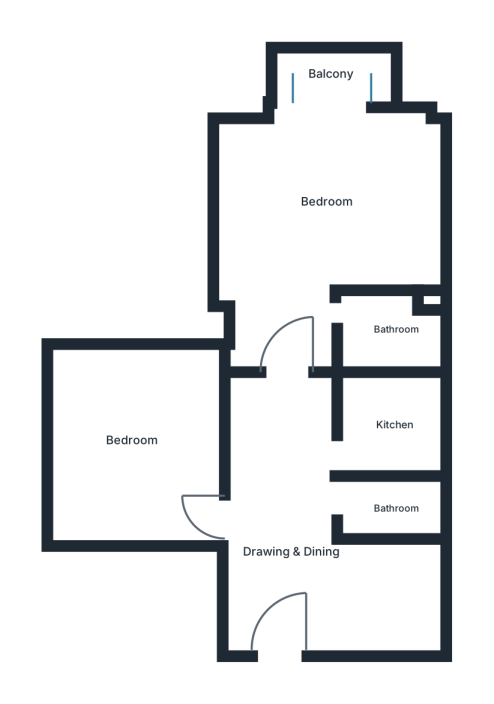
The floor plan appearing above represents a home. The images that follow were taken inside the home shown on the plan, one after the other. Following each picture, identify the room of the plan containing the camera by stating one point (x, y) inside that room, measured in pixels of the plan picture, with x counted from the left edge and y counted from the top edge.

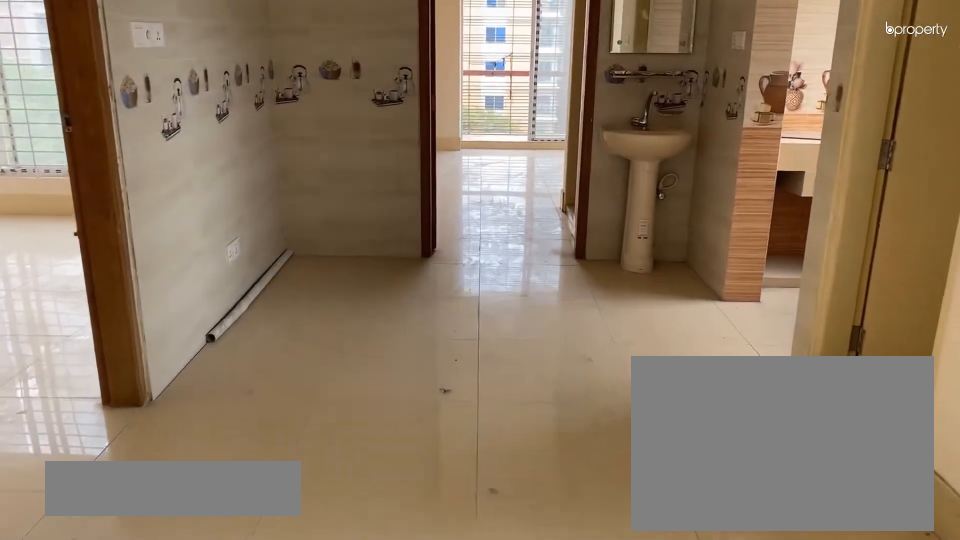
(280, 549)
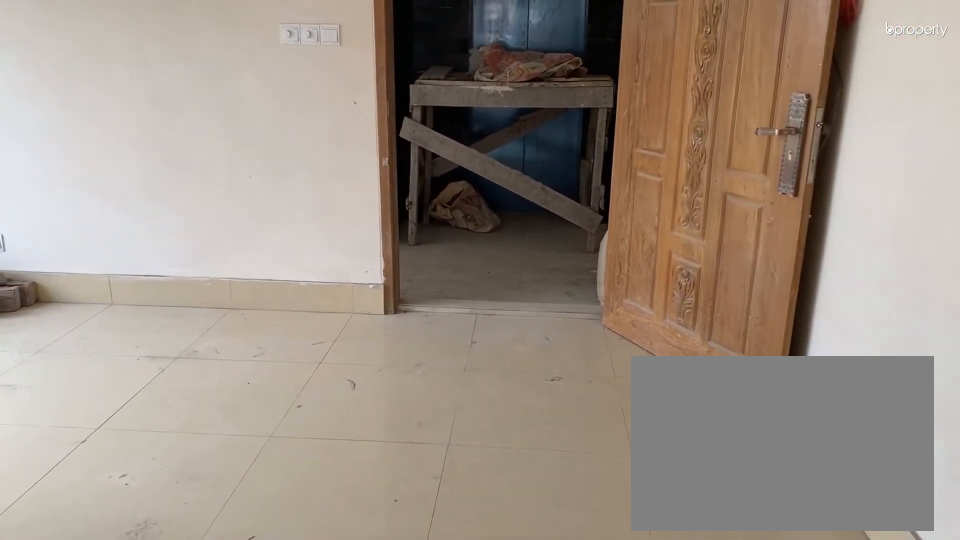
(280, 549)
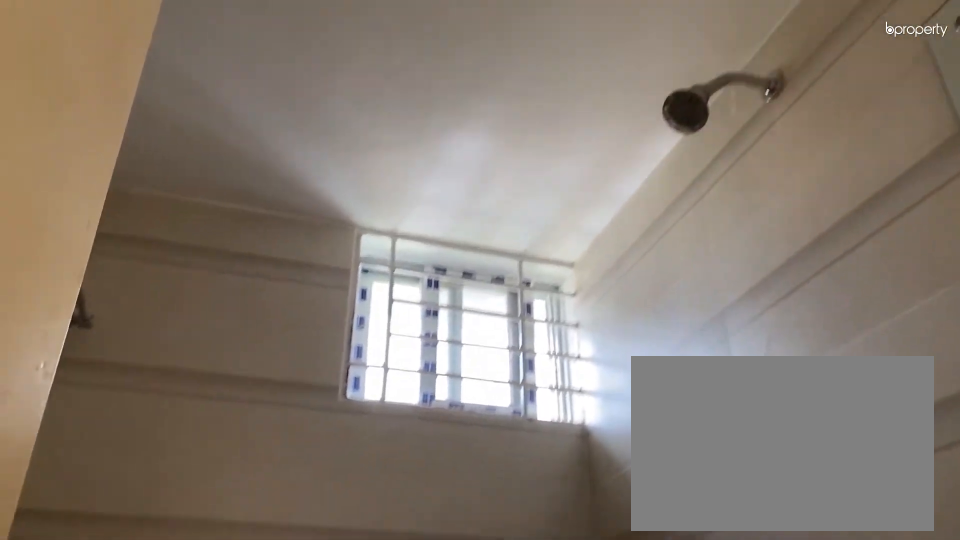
(397, 509)
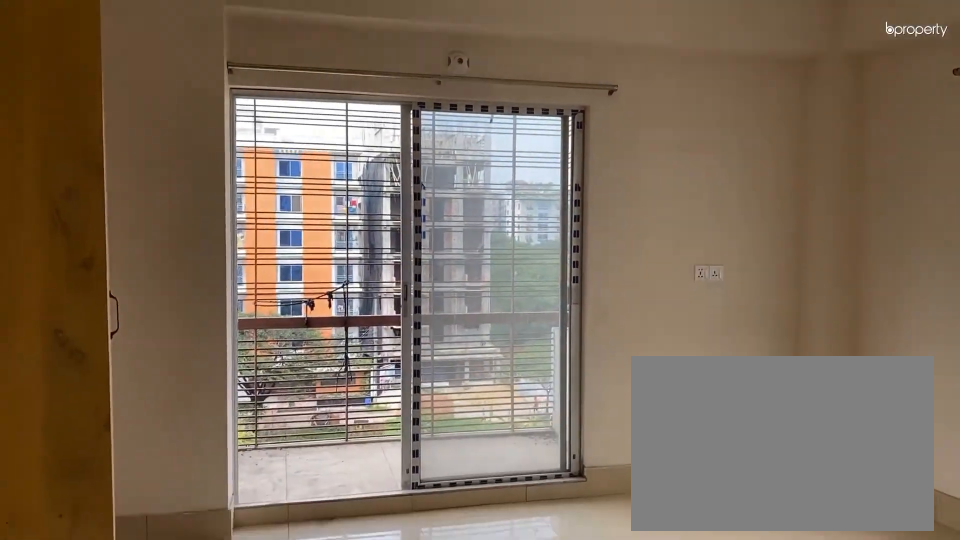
(327, 195)
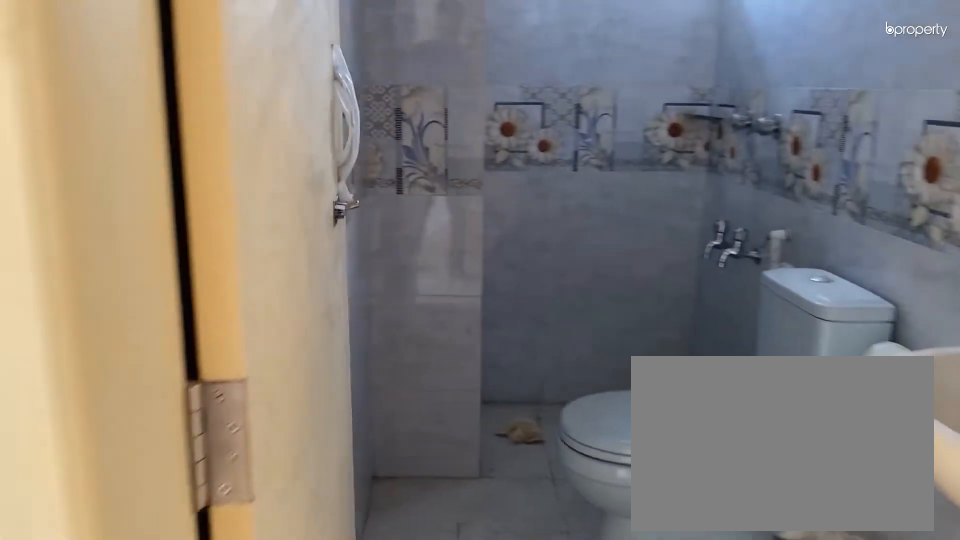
(395, 329)
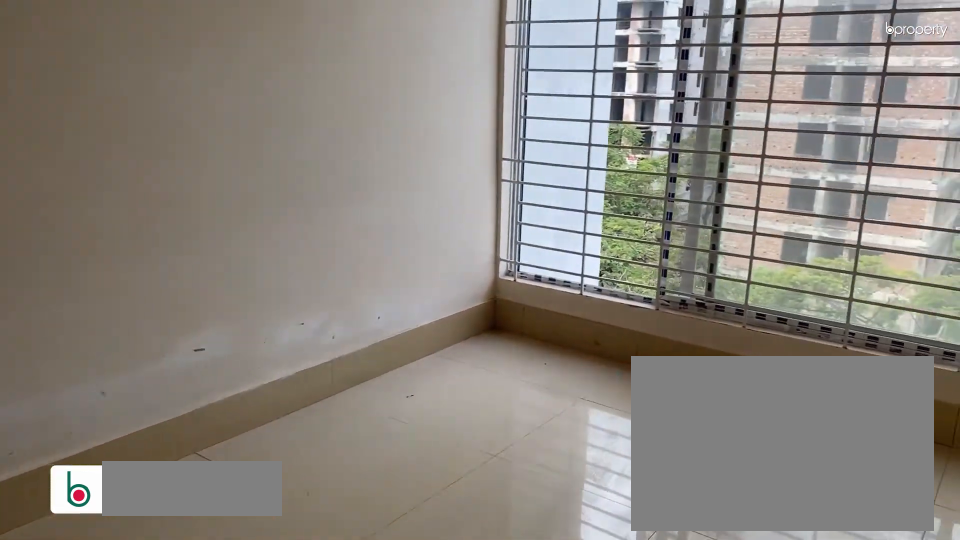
(133, 439)
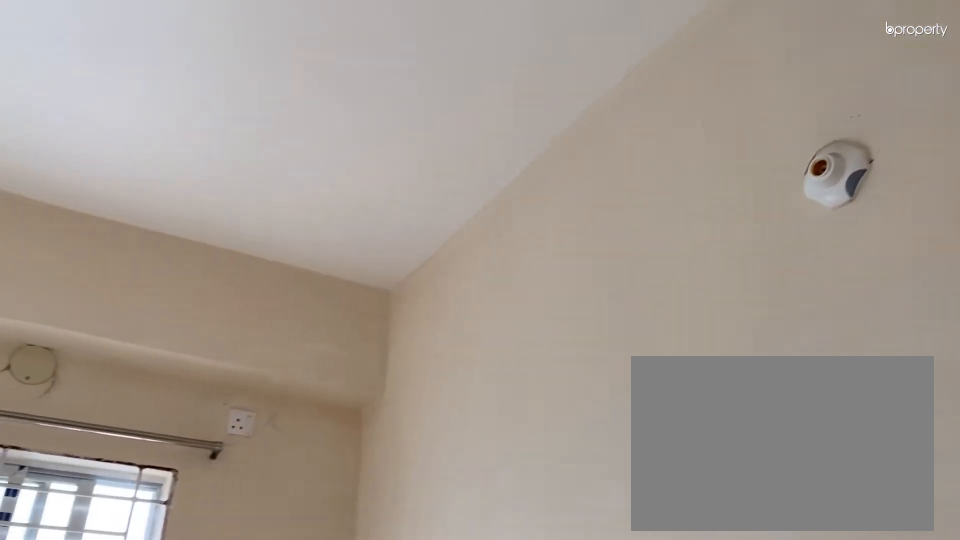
(133, 439)
